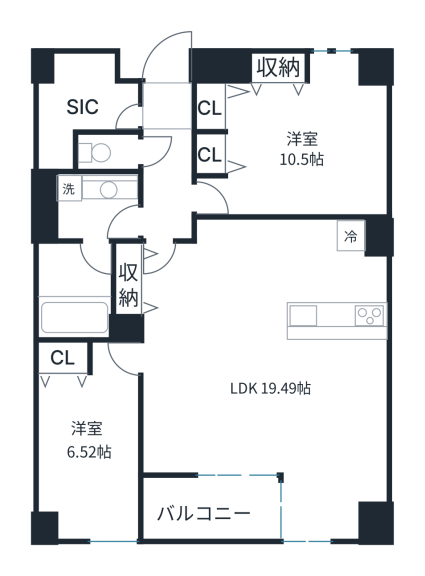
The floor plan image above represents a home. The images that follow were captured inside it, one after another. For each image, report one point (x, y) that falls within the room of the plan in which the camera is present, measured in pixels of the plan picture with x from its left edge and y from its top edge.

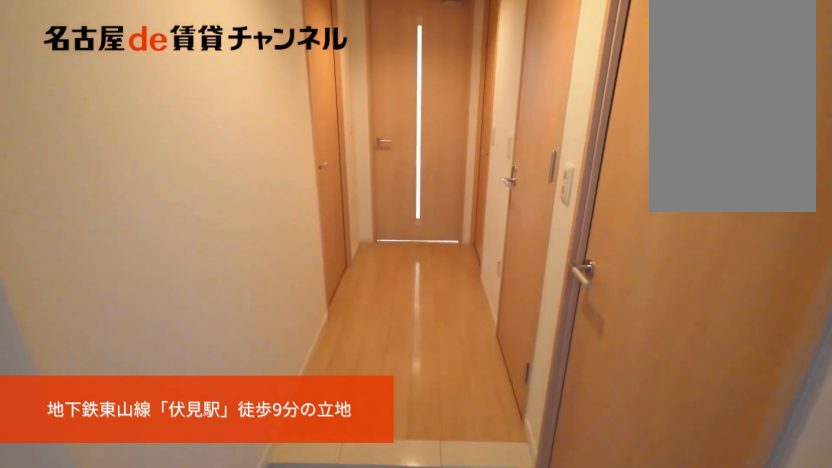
(165, 104)
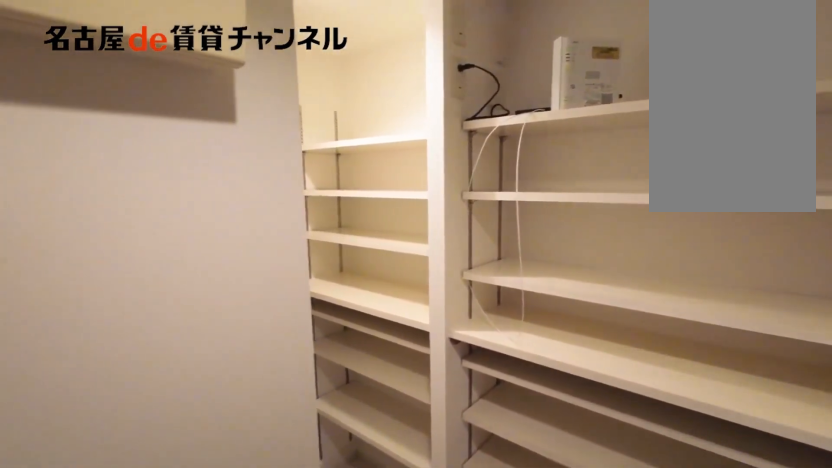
(85, 103)
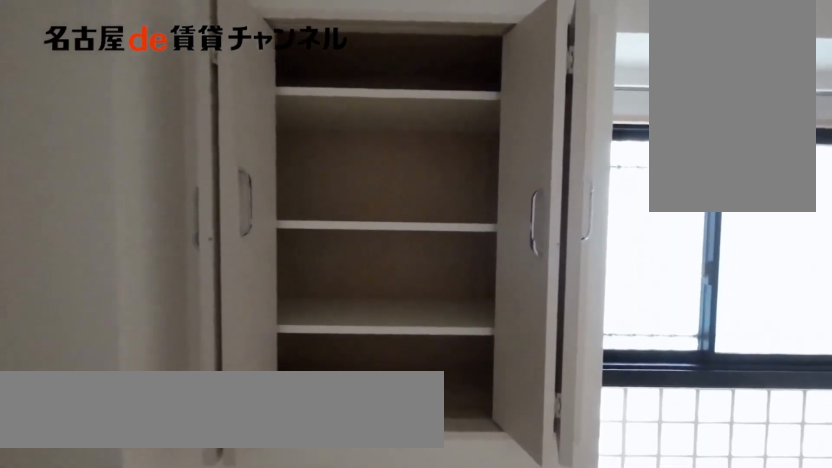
(288, 133)
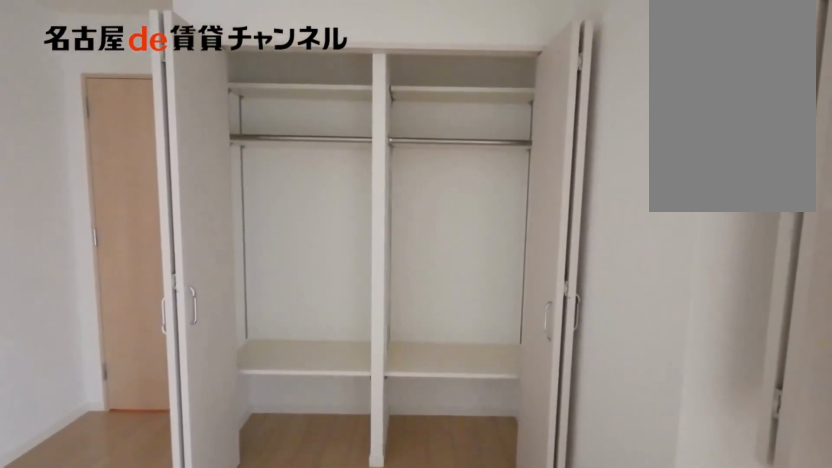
(288, 133)
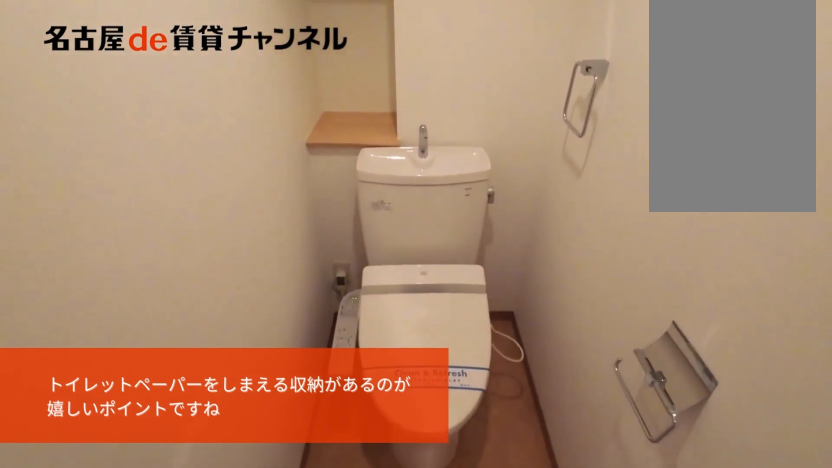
(106, 152)
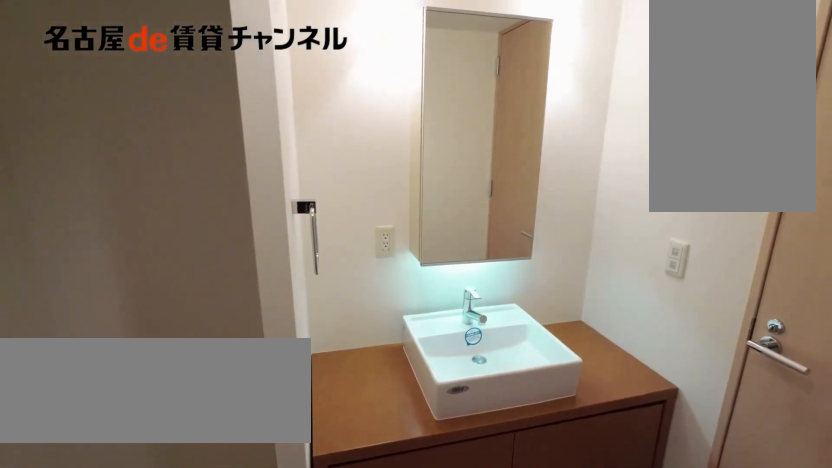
(93, 206)
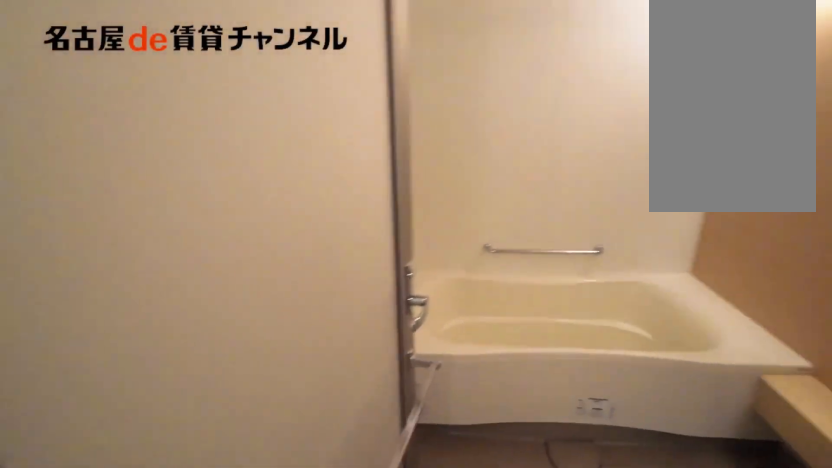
(93, 206)
